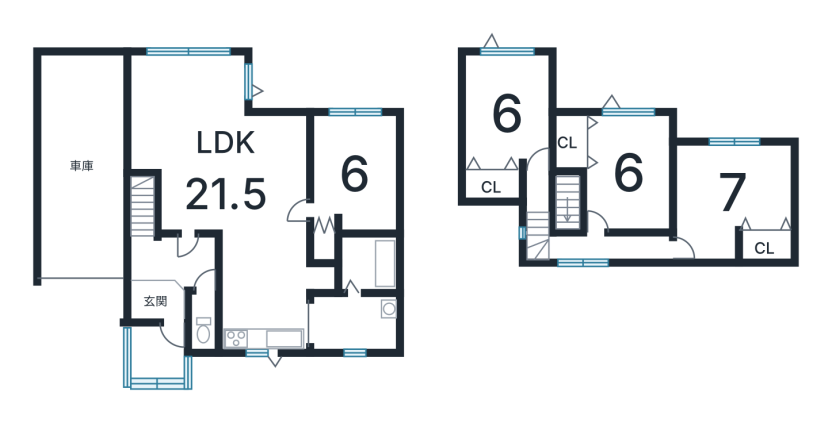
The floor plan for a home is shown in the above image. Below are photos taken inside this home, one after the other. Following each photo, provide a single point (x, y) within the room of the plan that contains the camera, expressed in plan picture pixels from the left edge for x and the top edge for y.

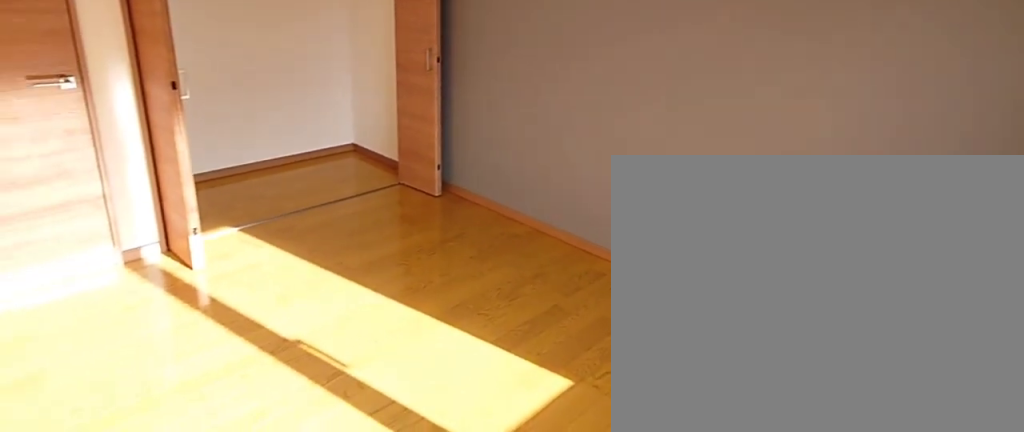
(513, 113)
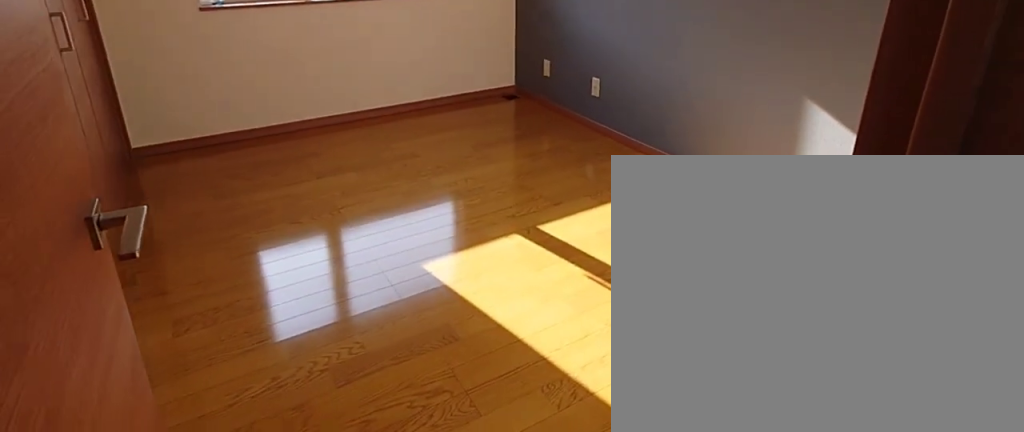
(631, 169)
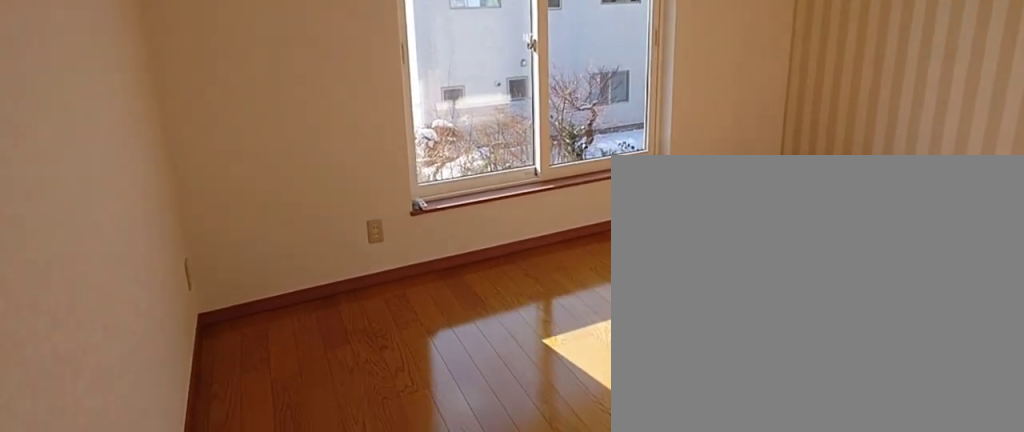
(733, 190)
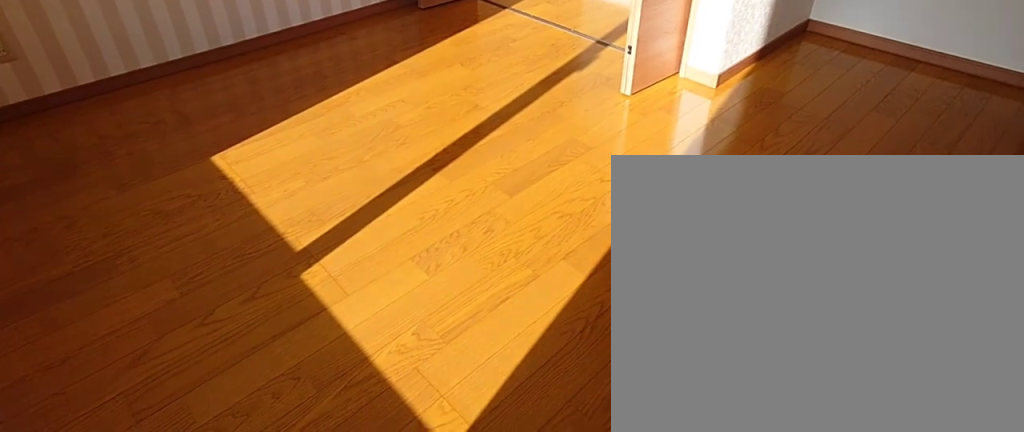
(733, 190)
